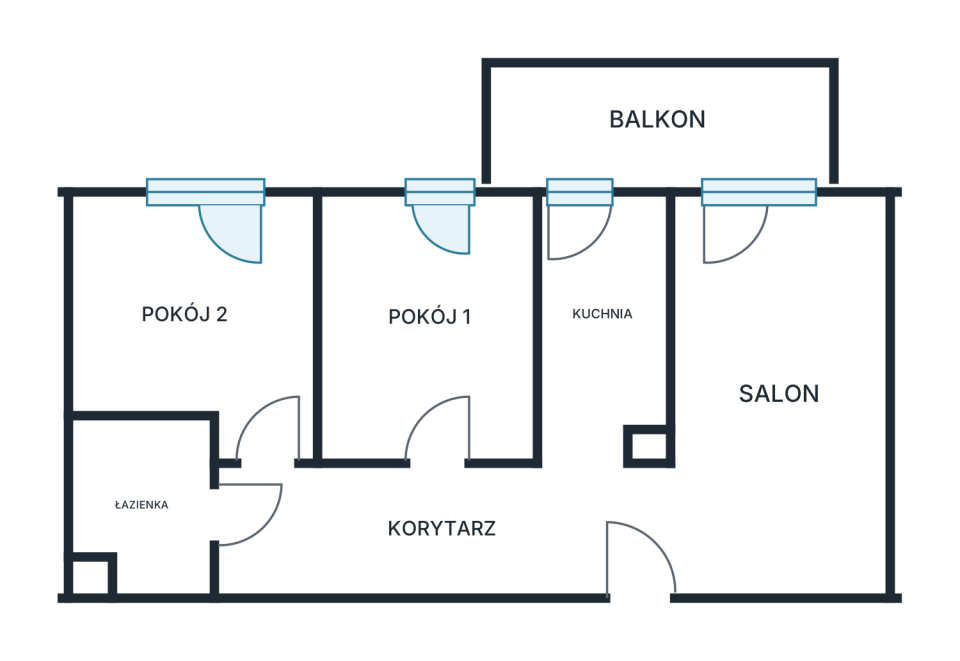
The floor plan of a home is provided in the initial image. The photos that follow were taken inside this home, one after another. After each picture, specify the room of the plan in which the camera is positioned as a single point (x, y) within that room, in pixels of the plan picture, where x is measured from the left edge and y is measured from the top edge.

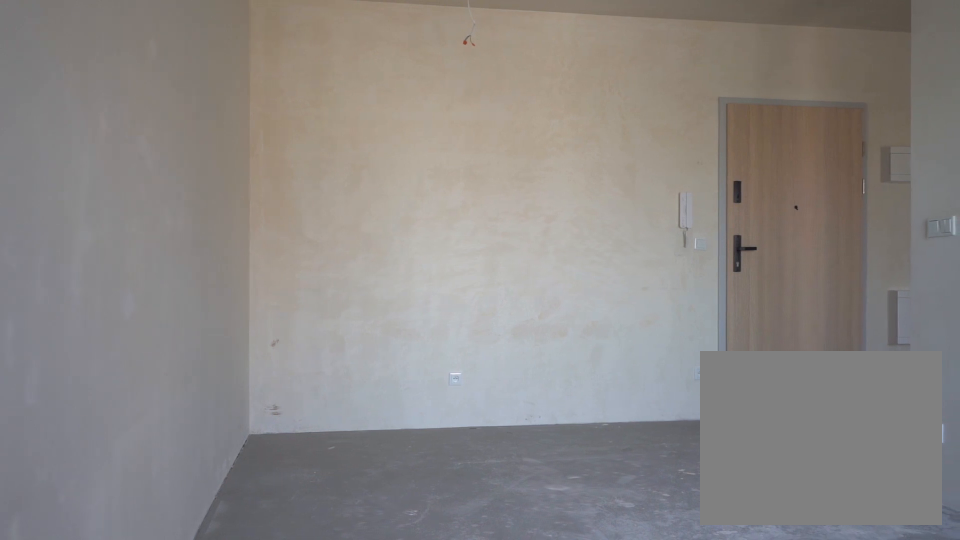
(787, 374)
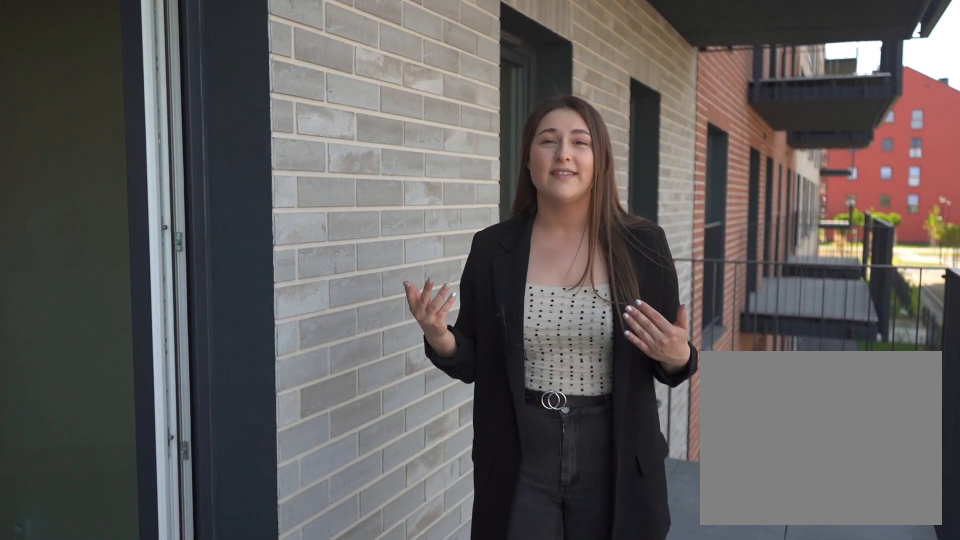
(660, 123)
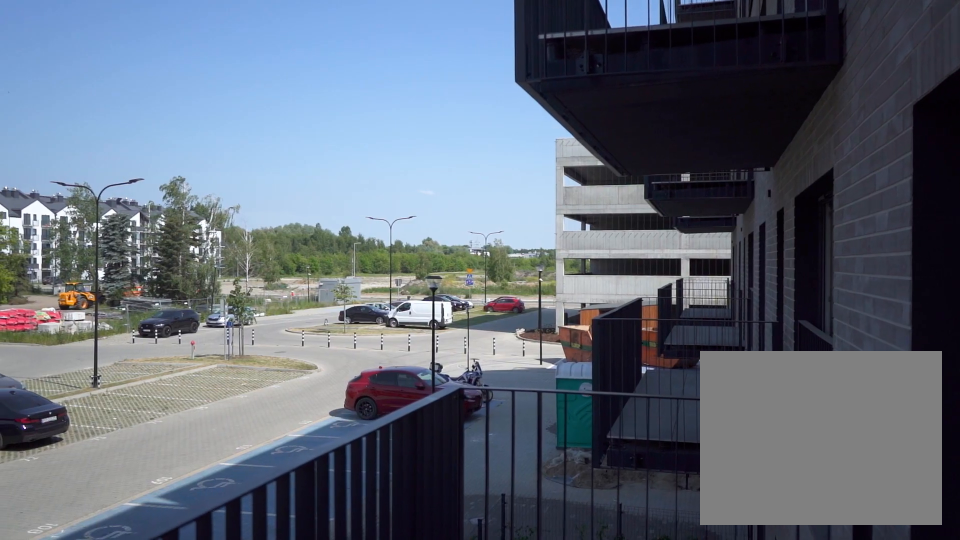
(659, 123)
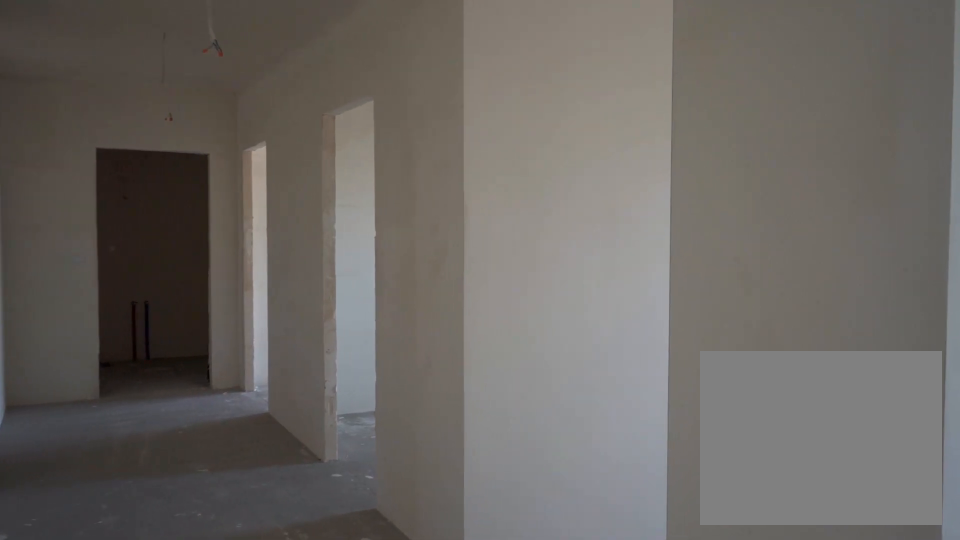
(447, 529)
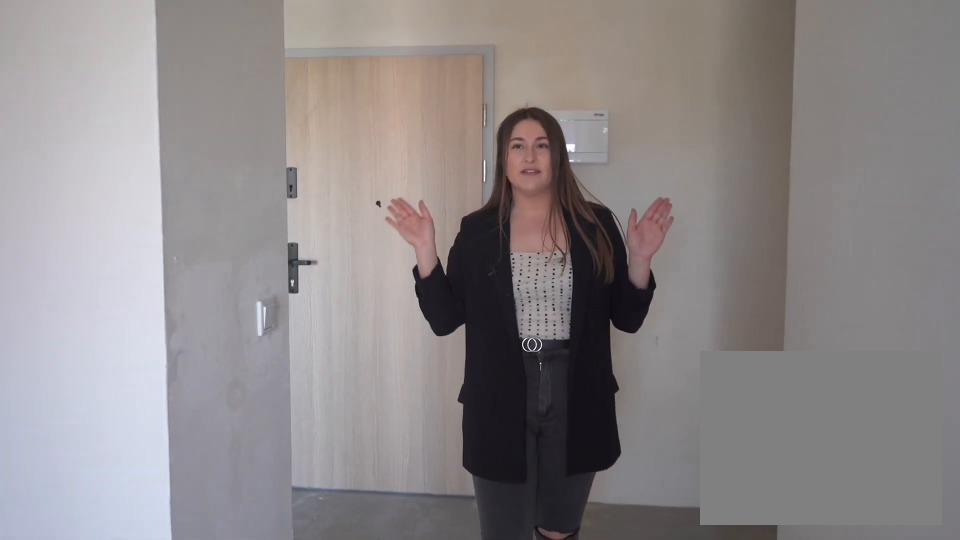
(602, 330)
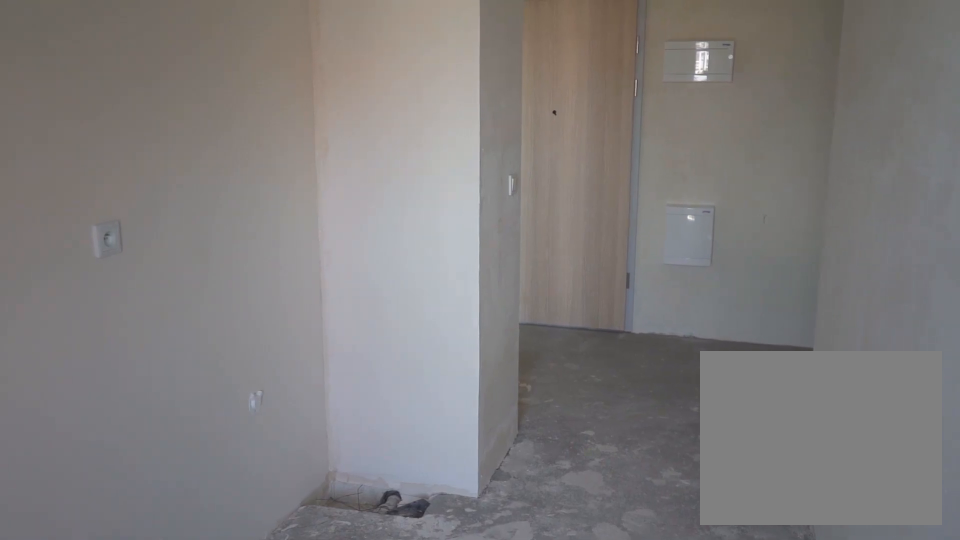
(601, 330)
